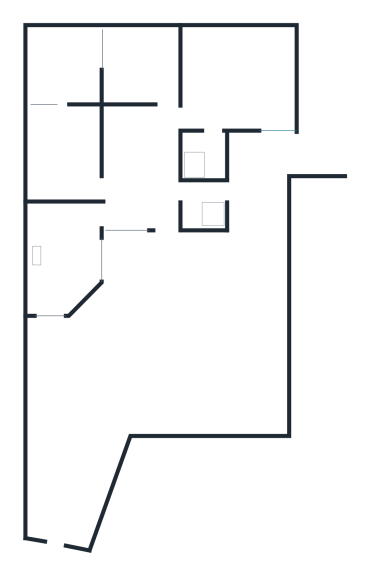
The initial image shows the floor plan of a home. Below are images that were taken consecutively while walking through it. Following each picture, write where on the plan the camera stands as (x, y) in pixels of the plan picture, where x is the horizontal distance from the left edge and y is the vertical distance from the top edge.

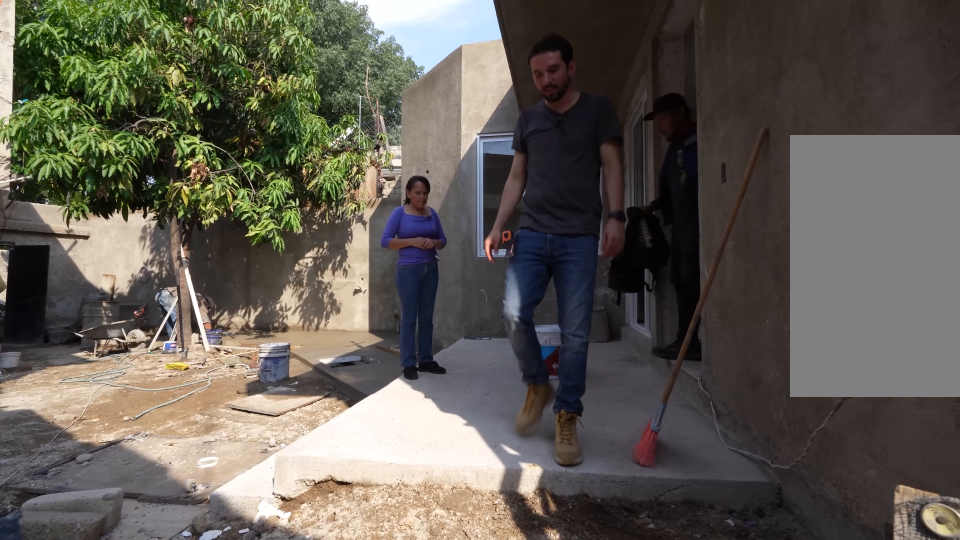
(266, 260)
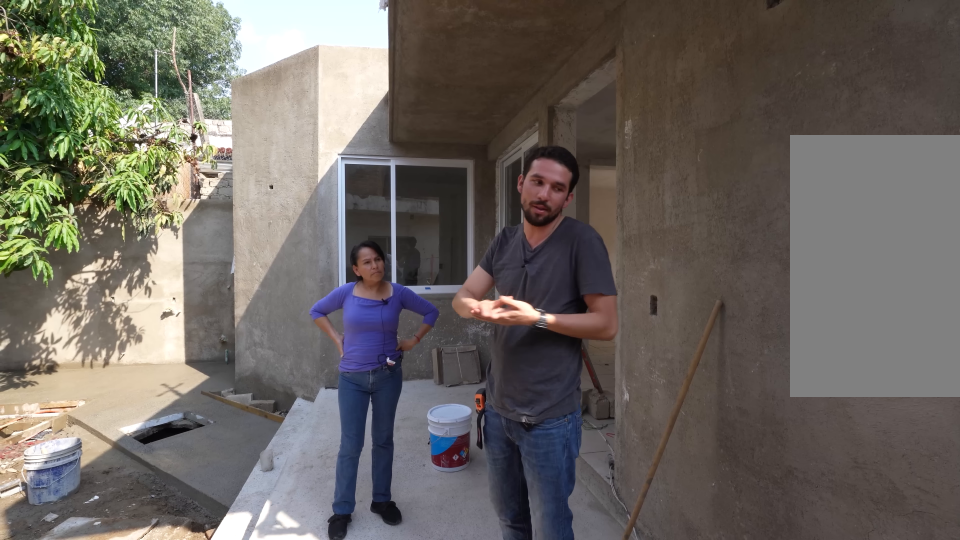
(266, 260)
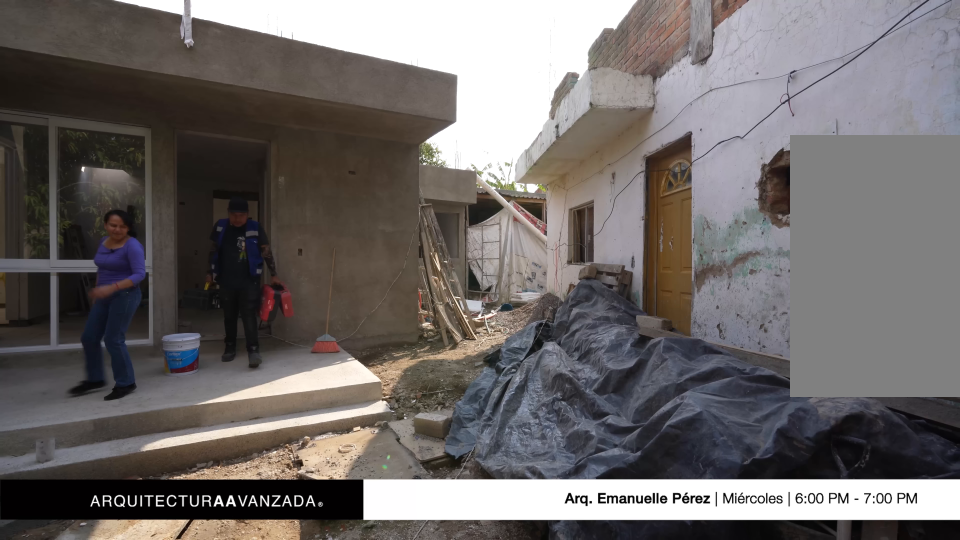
(204, 400)
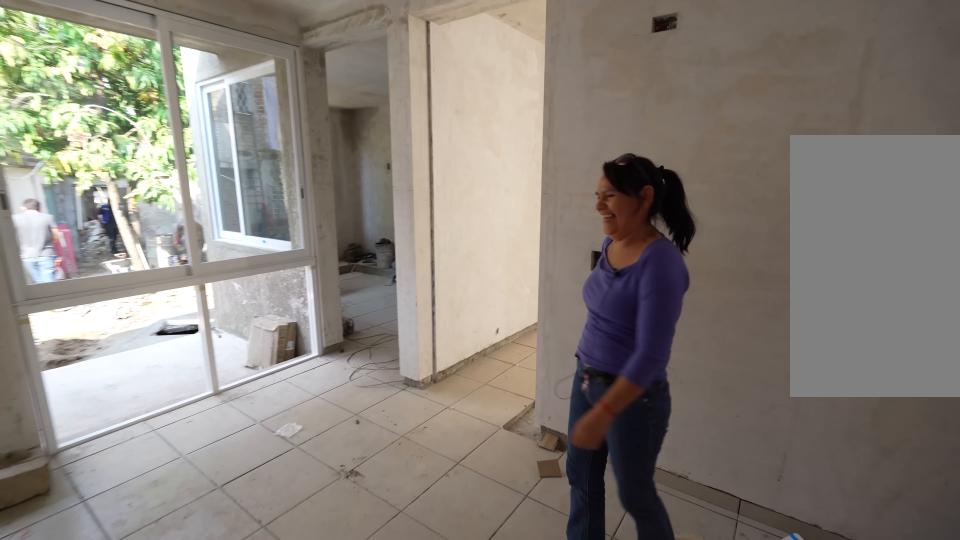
(157, 207)
